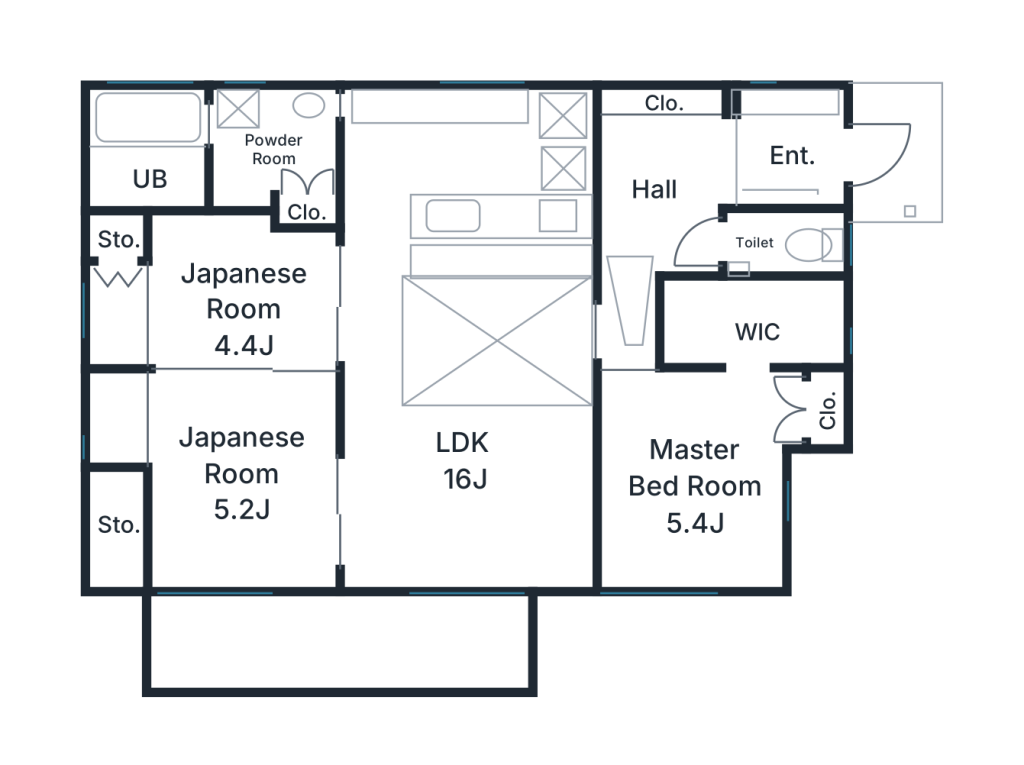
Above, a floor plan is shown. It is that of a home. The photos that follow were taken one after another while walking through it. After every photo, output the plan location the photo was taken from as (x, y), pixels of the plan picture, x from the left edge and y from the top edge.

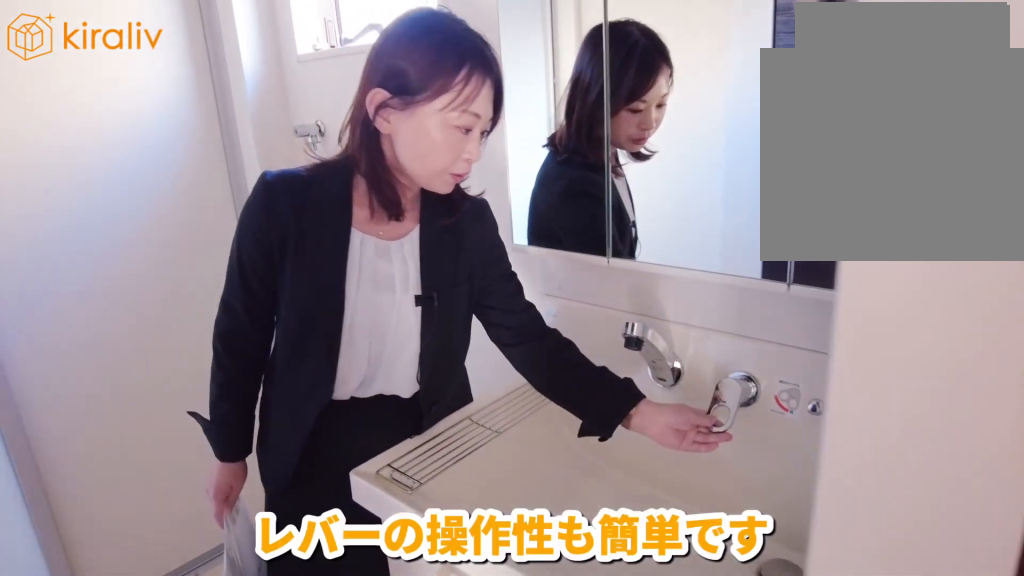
(268, 177)
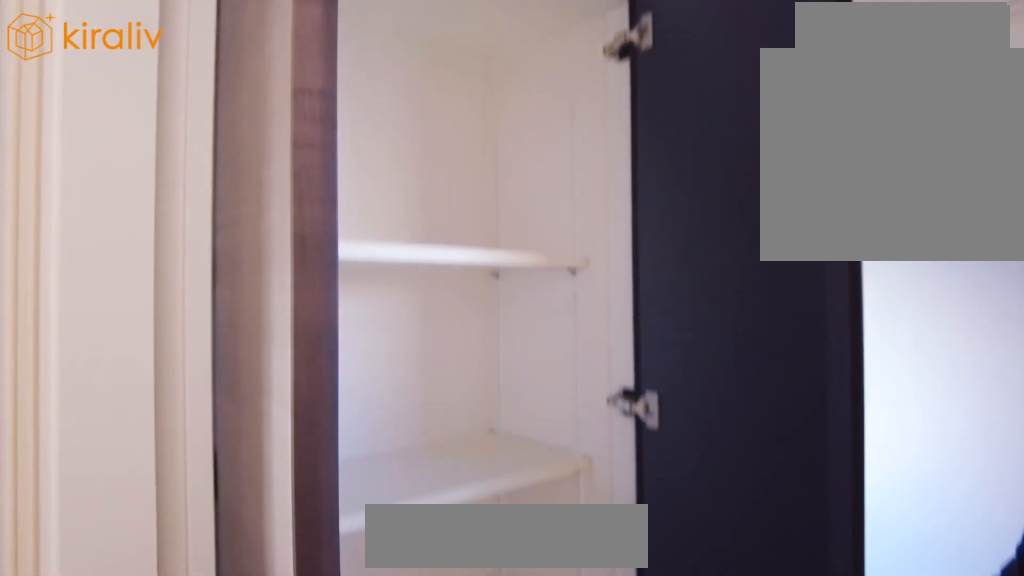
(230, 177)
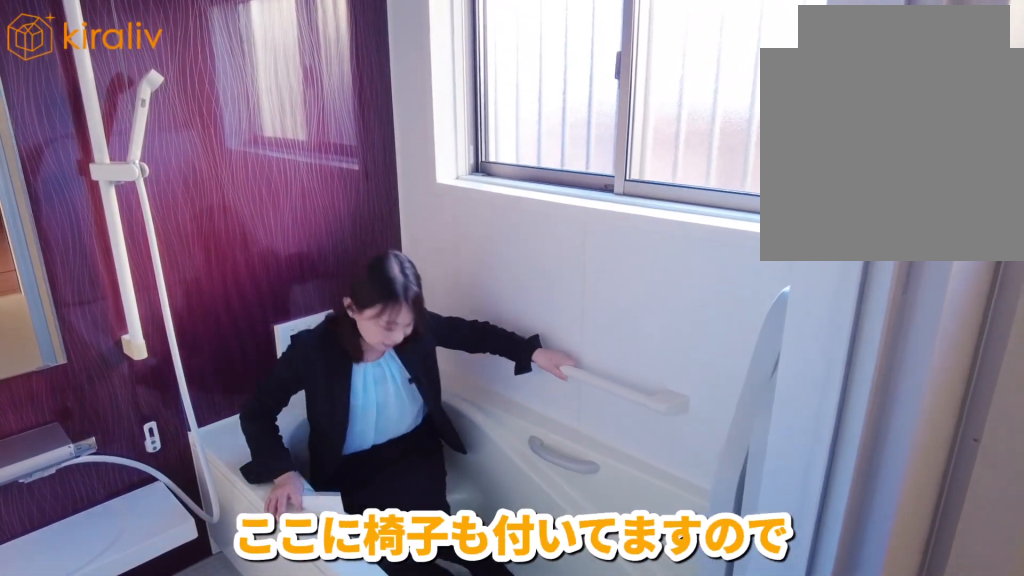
(155, 179)
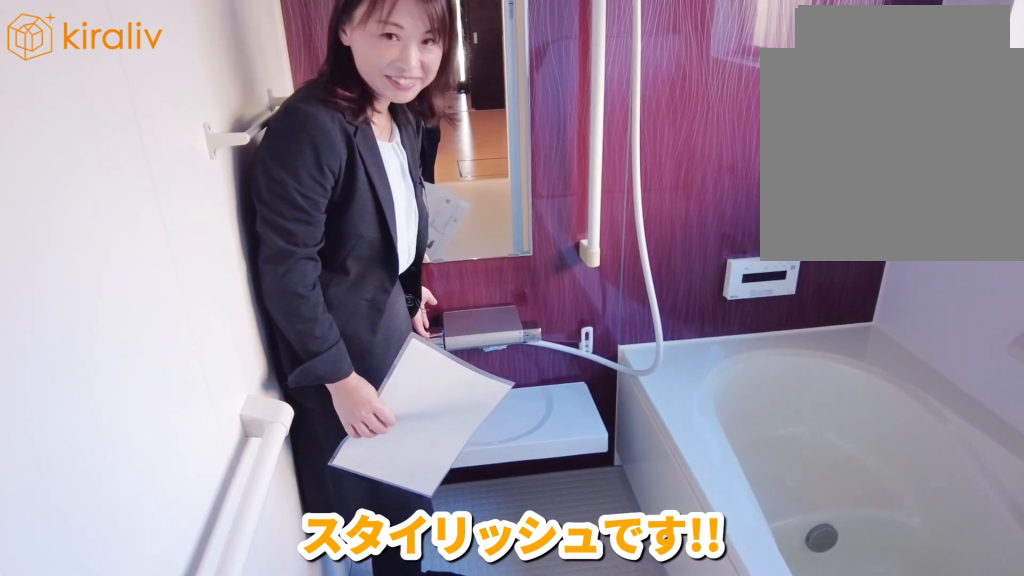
(156, 179)
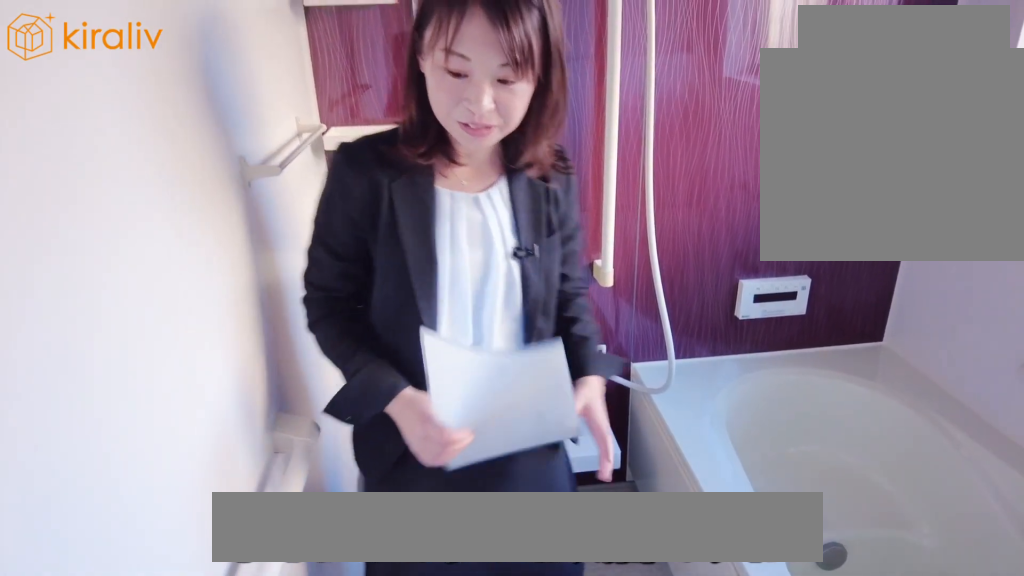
(155, 179)
